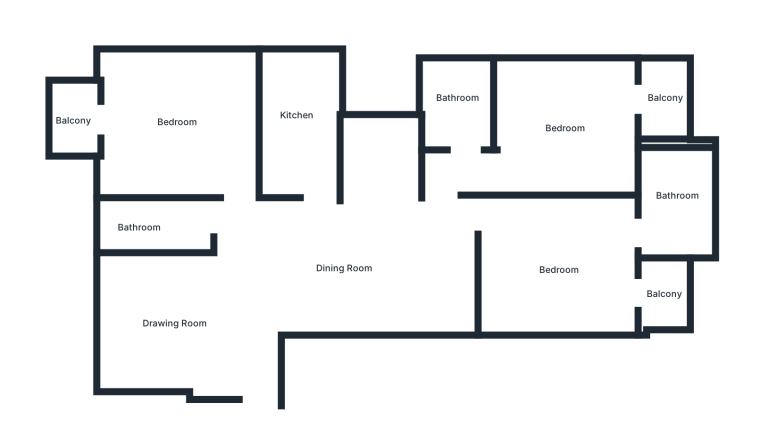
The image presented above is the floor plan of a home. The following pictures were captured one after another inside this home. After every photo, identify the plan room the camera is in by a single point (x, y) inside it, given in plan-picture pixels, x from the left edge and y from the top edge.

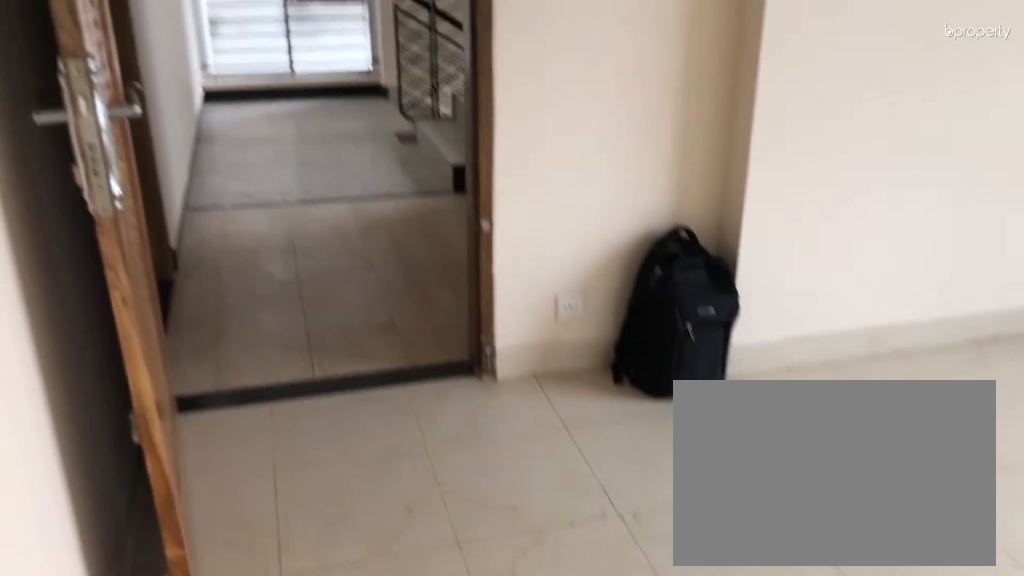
(163, 320)
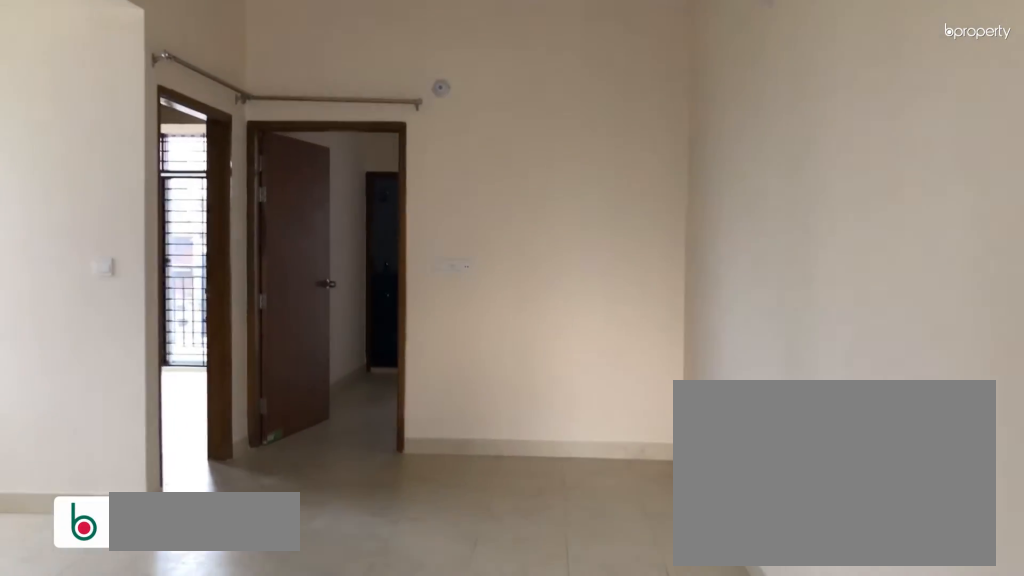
(300, 278)
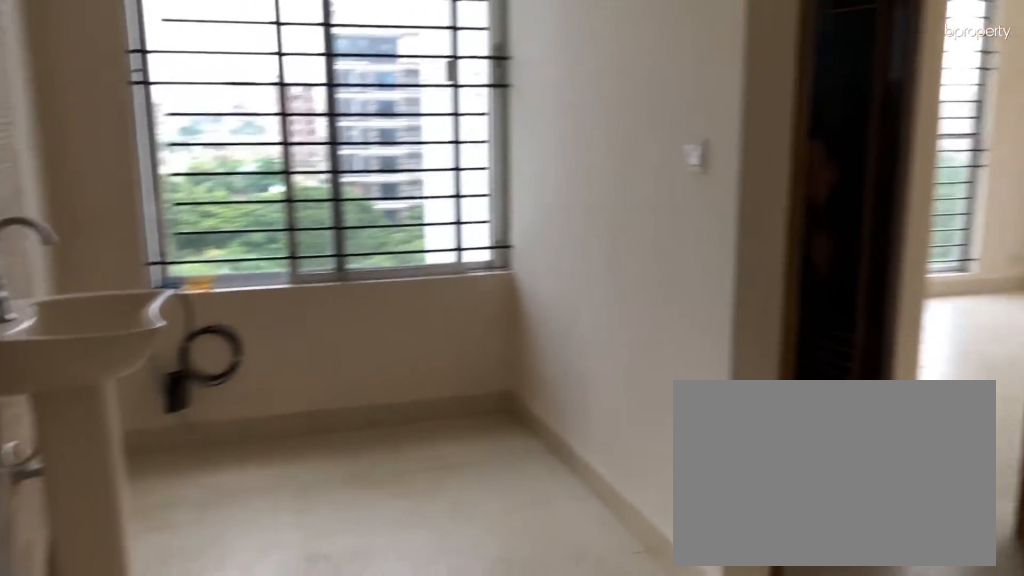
(363, 271)
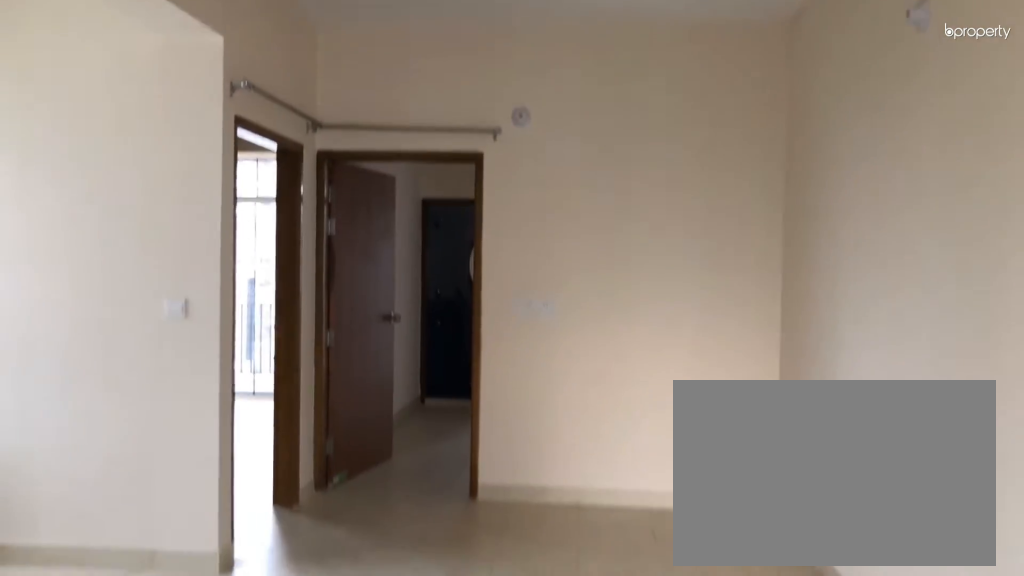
(363, 271)
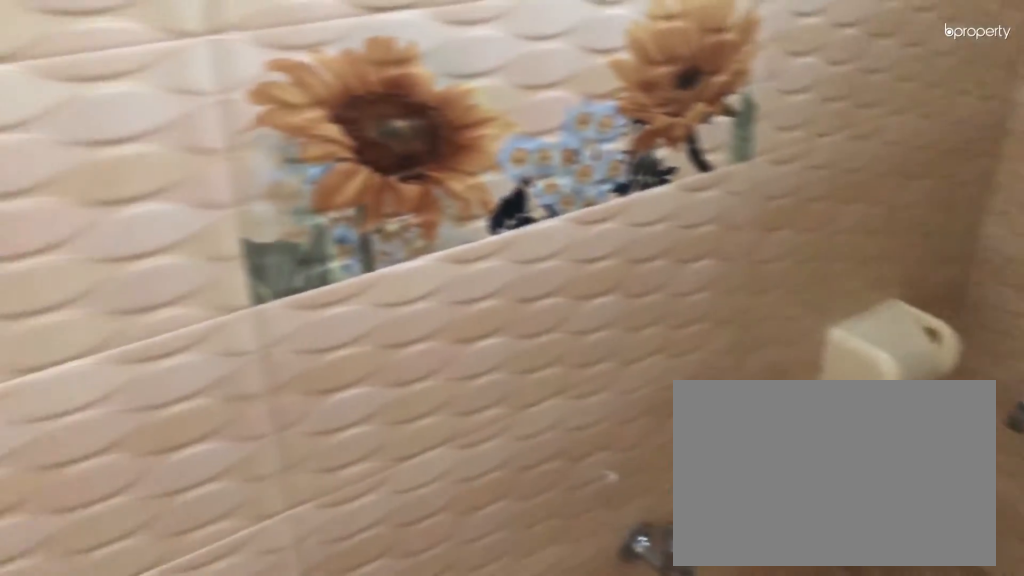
(147, 224)
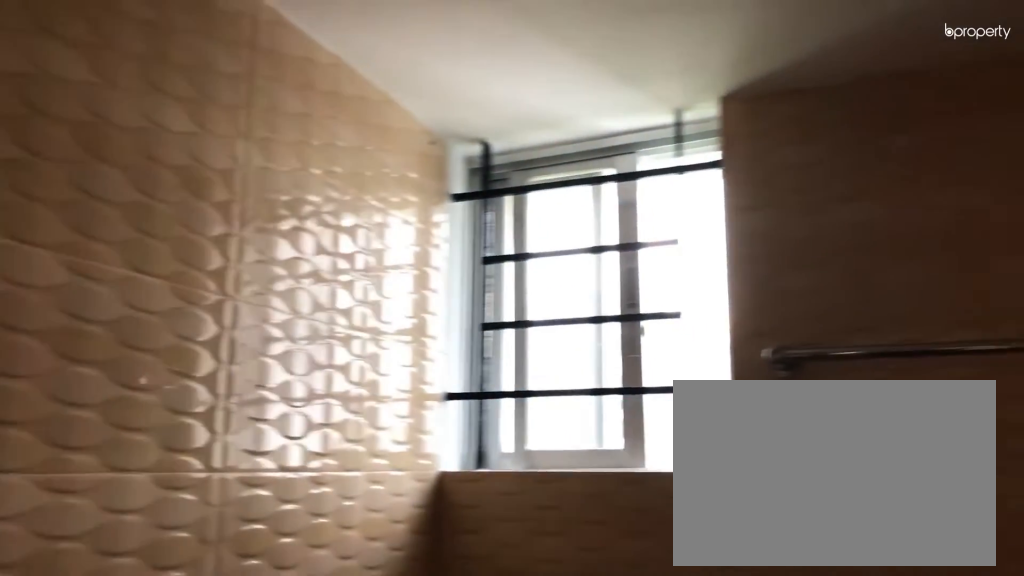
(147, 224)
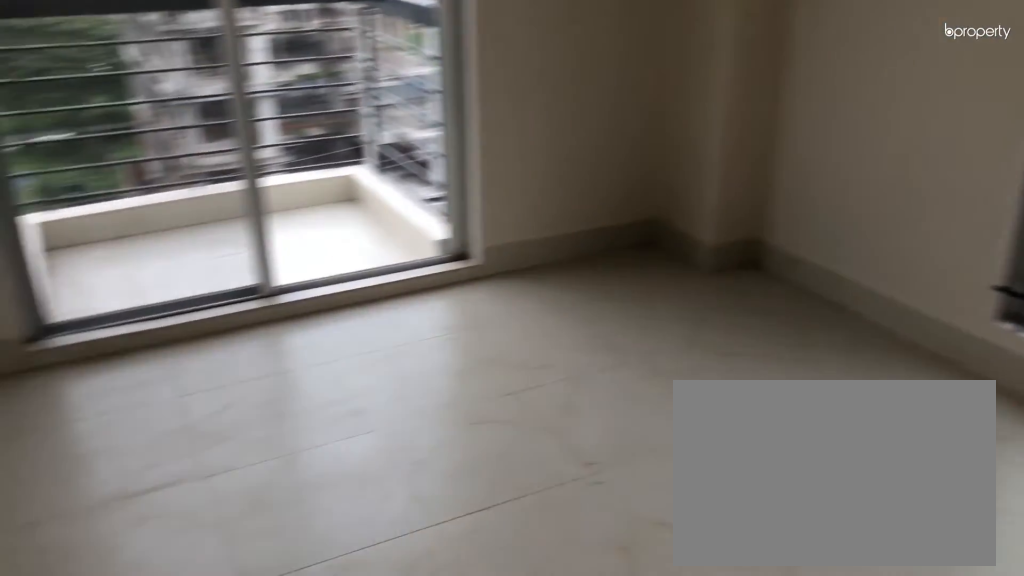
(172, 126)
